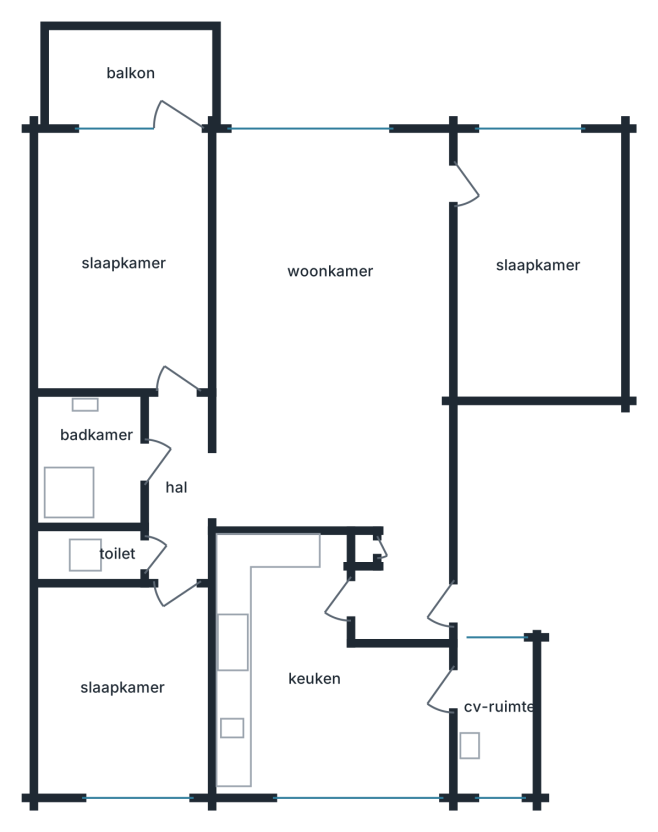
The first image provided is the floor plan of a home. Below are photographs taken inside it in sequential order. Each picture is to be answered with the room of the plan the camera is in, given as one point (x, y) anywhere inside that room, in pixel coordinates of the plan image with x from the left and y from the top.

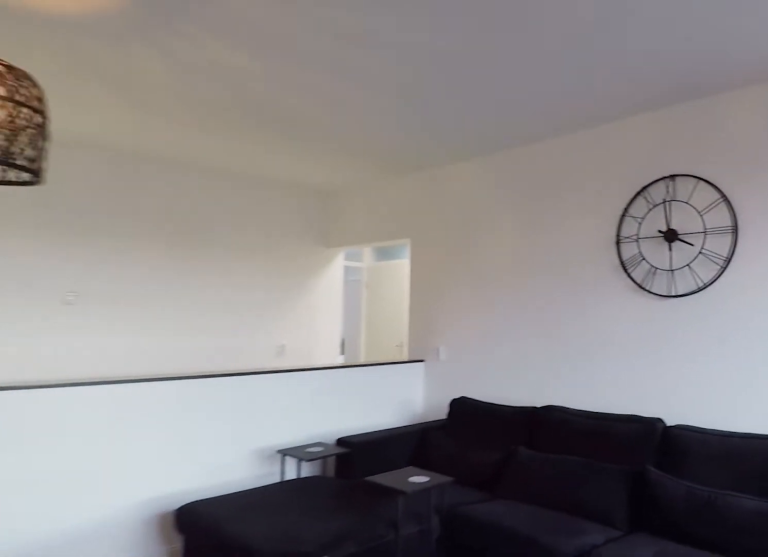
(339, 355)
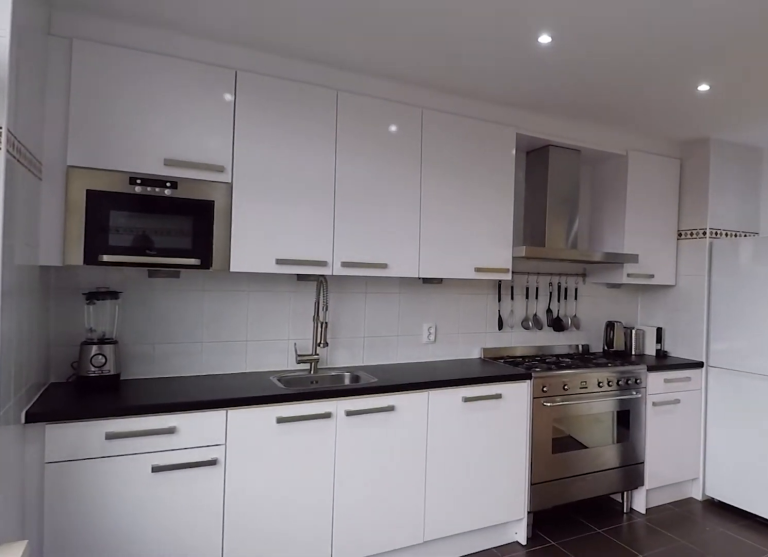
(314, 678)
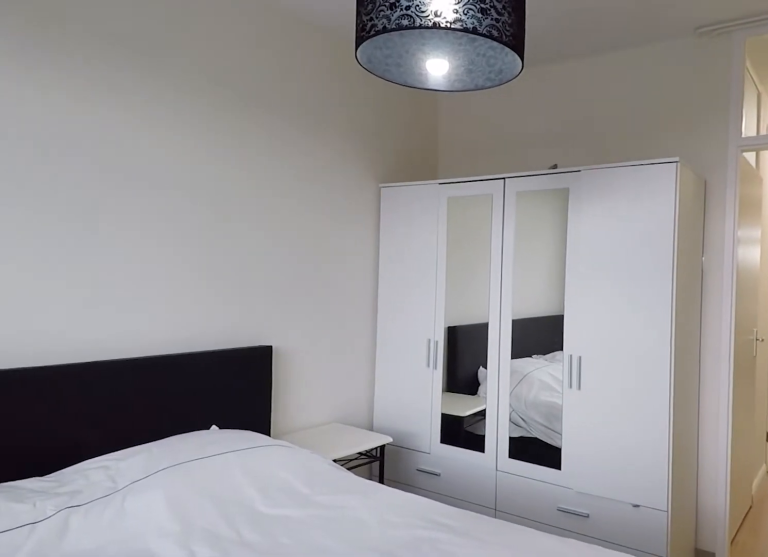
(123, 687)
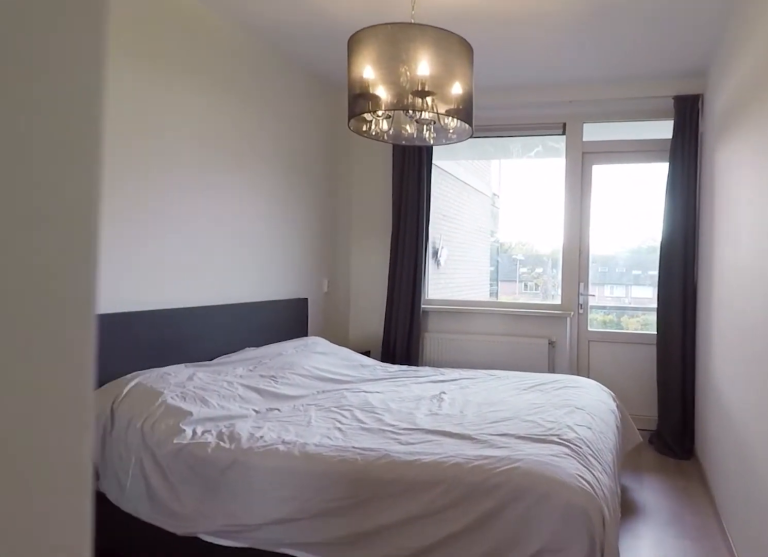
(123, 263)
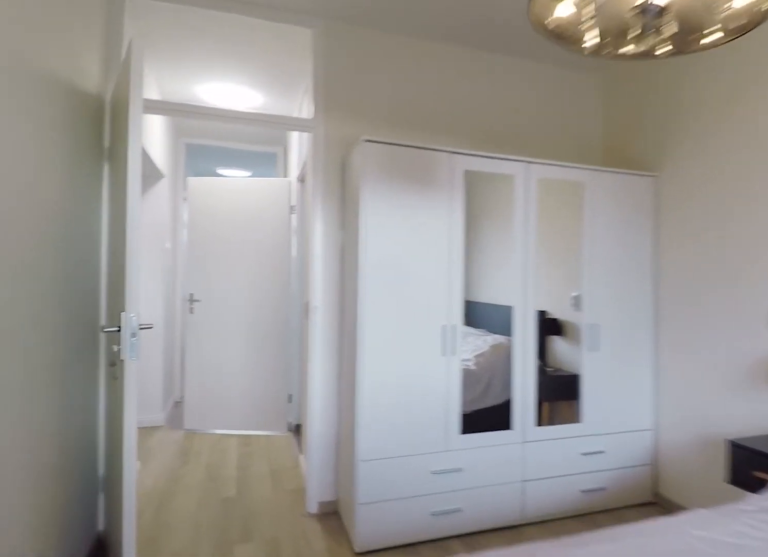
(123, 263)
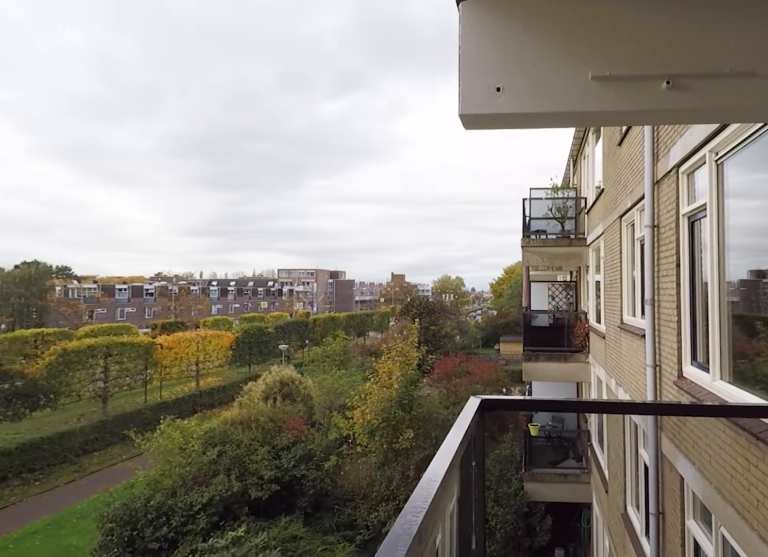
(132, 74)
